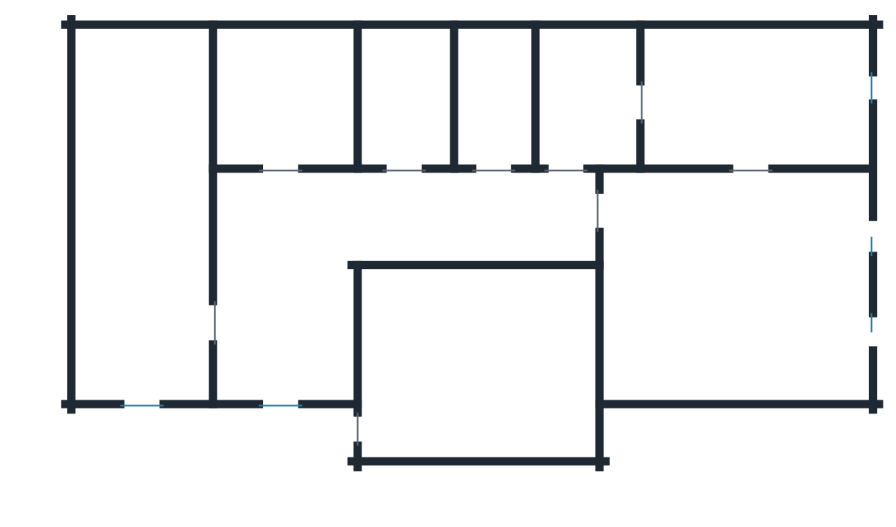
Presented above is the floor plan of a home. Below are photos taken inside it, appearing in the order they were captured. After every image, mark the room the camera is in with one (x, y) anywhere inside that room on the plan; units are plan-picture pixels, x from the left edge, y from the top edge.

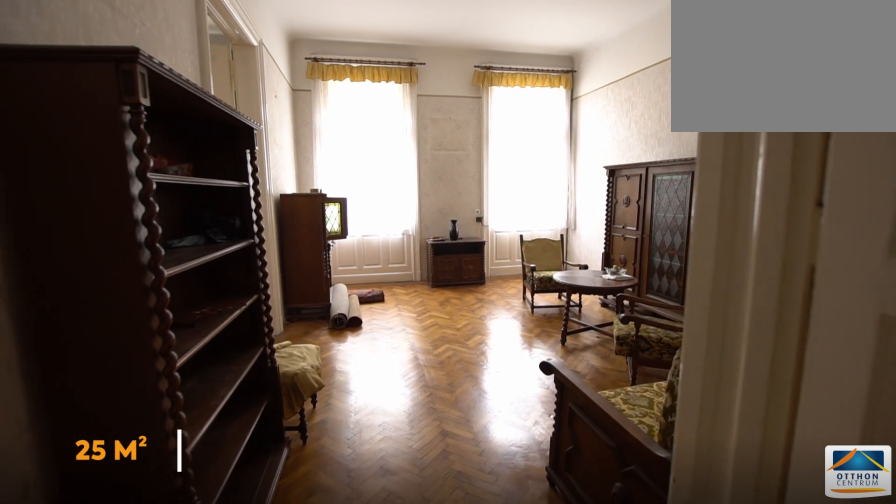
(740, 292)
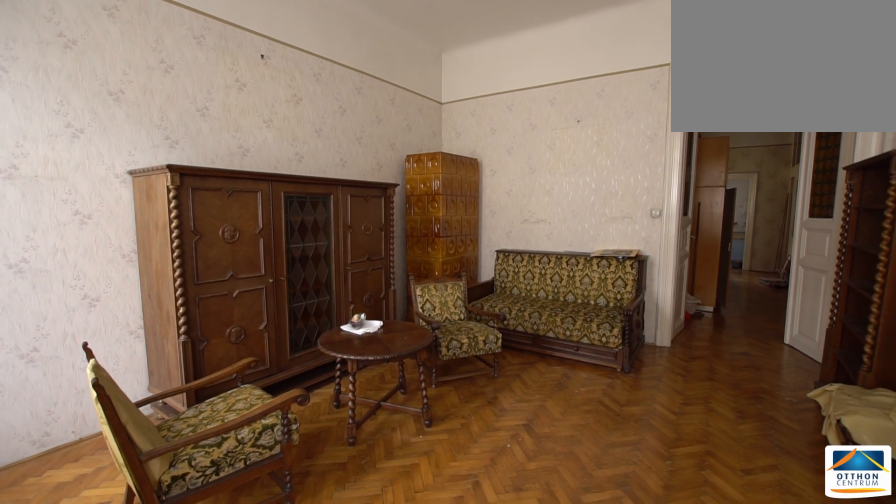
(740, 292)
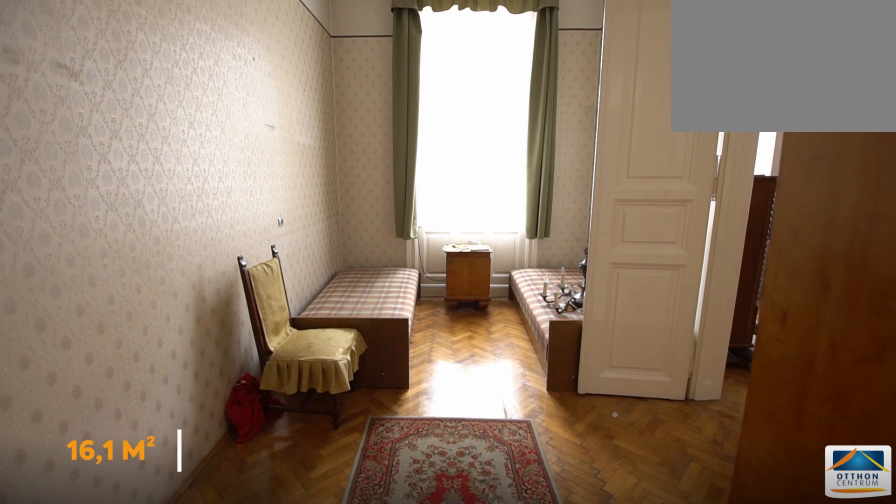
(753, 96)
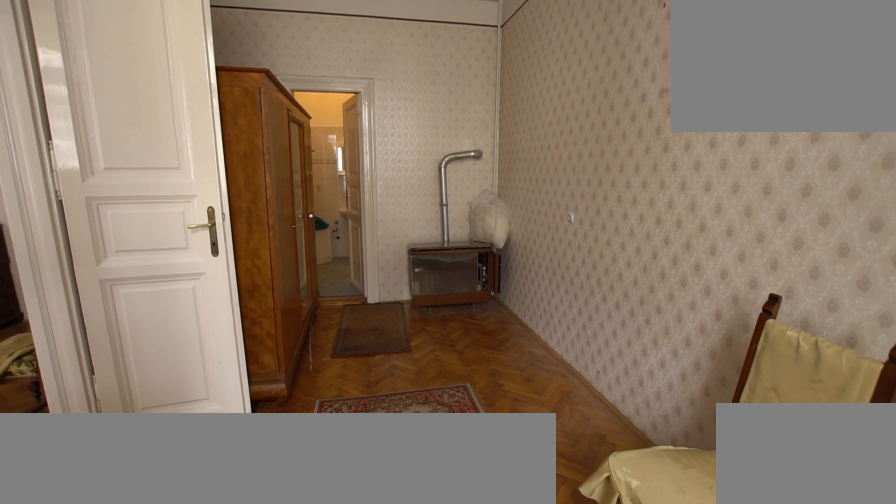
(753, 96)
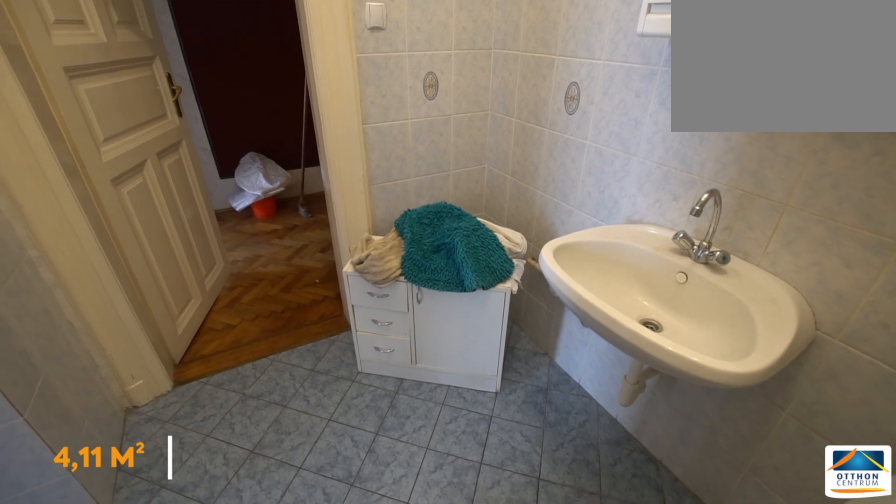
(585, 96)
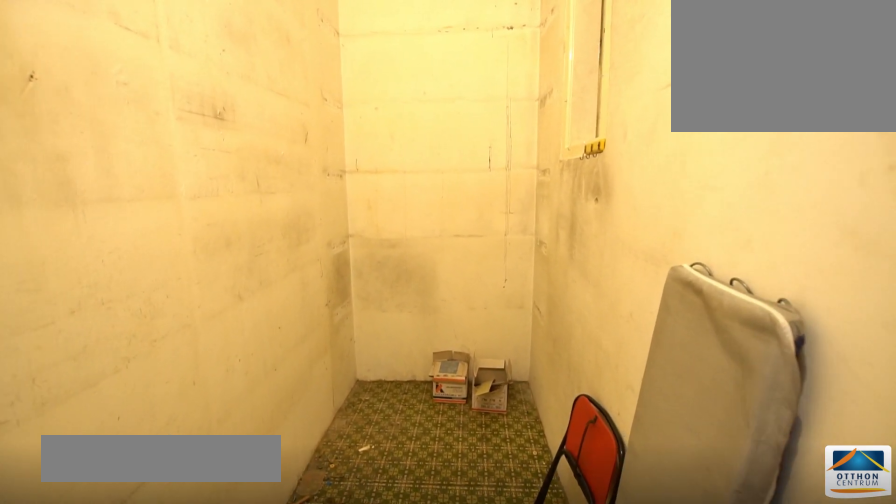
(486, 96)
